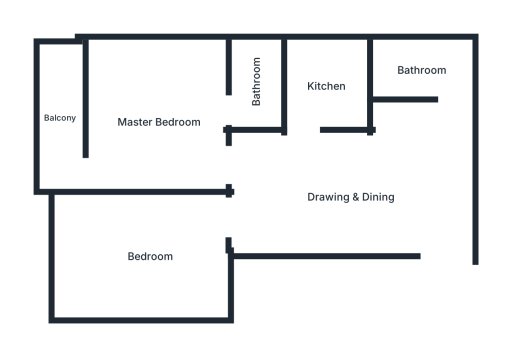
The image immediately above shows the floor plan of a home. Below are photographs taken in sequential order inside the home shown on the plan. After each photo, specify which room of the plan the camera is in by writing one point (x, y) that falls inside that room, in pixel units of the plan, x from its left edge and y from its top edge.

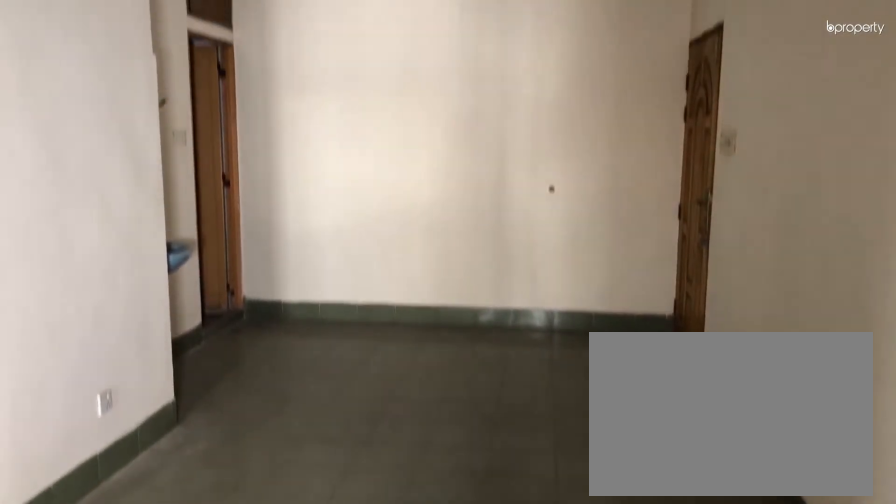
(351, 200)
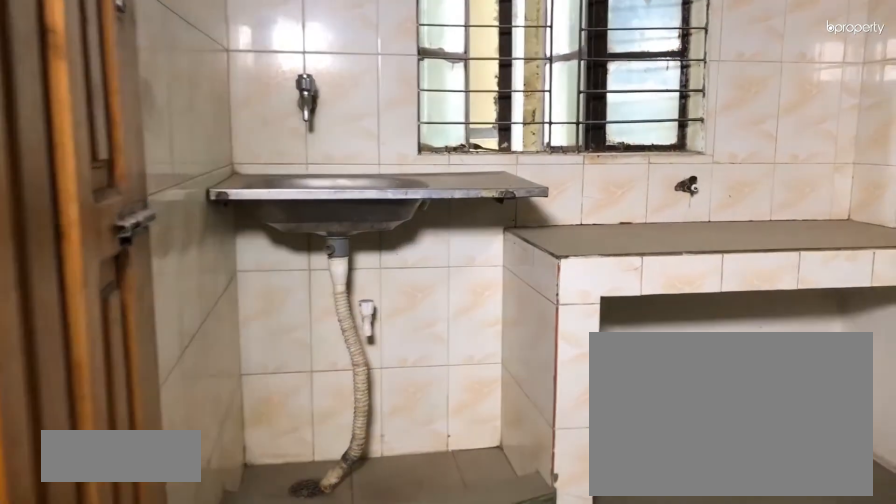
(326, 83)
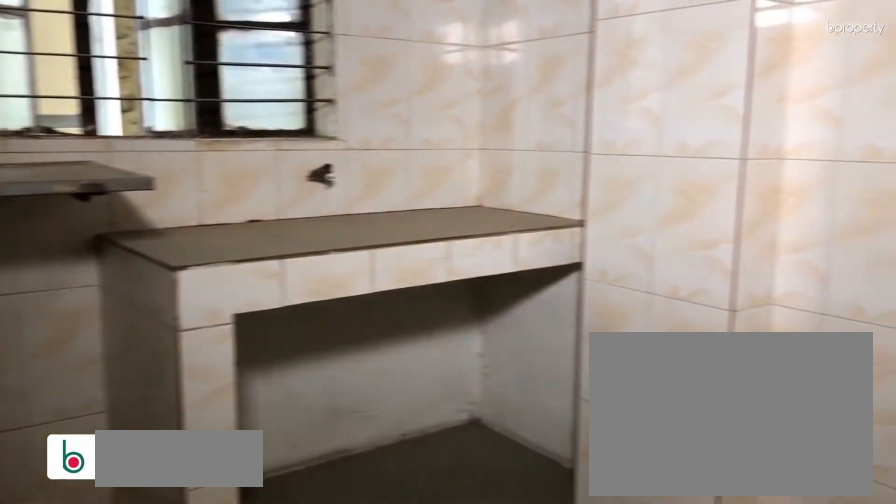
(326, 83)
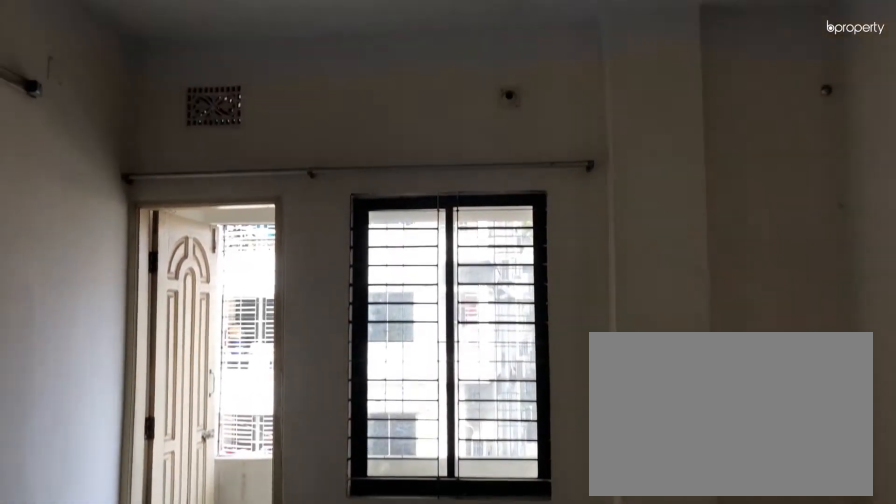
(155, 126)
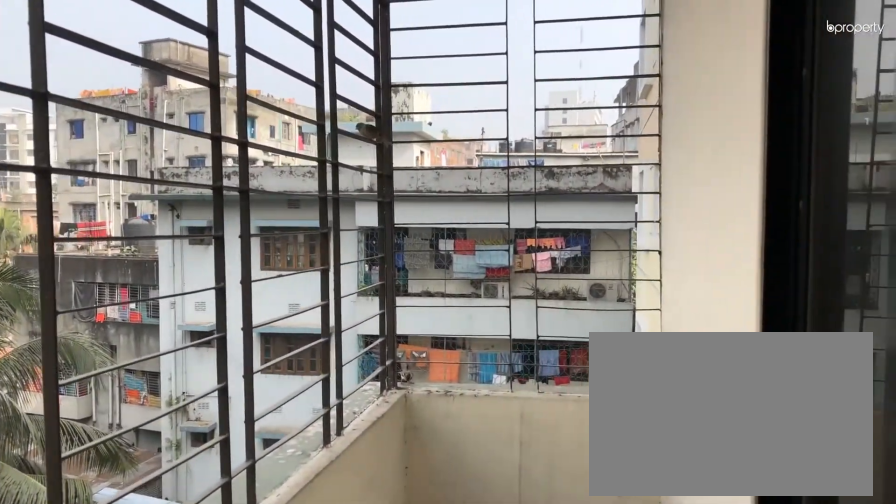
(58, 119)
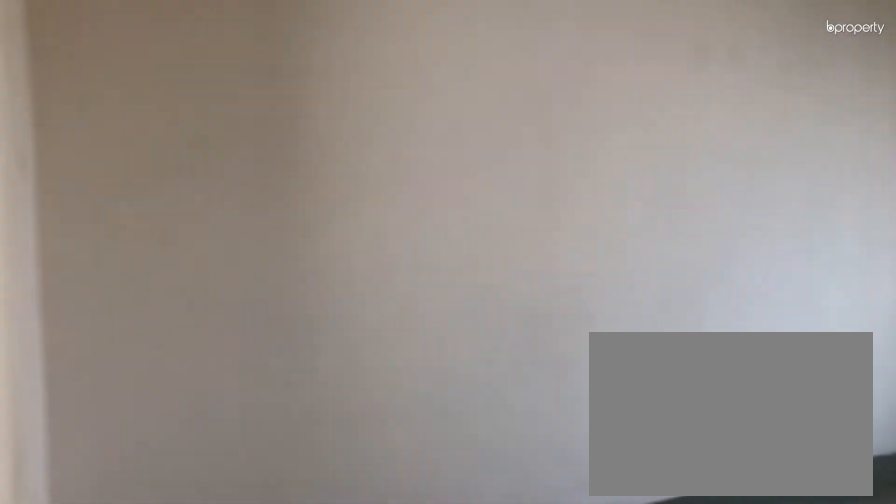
(149, 255)
